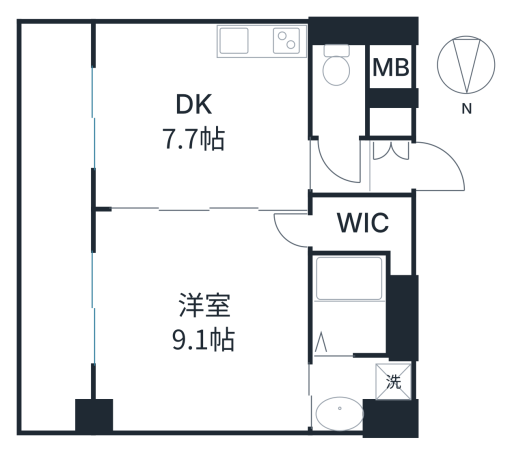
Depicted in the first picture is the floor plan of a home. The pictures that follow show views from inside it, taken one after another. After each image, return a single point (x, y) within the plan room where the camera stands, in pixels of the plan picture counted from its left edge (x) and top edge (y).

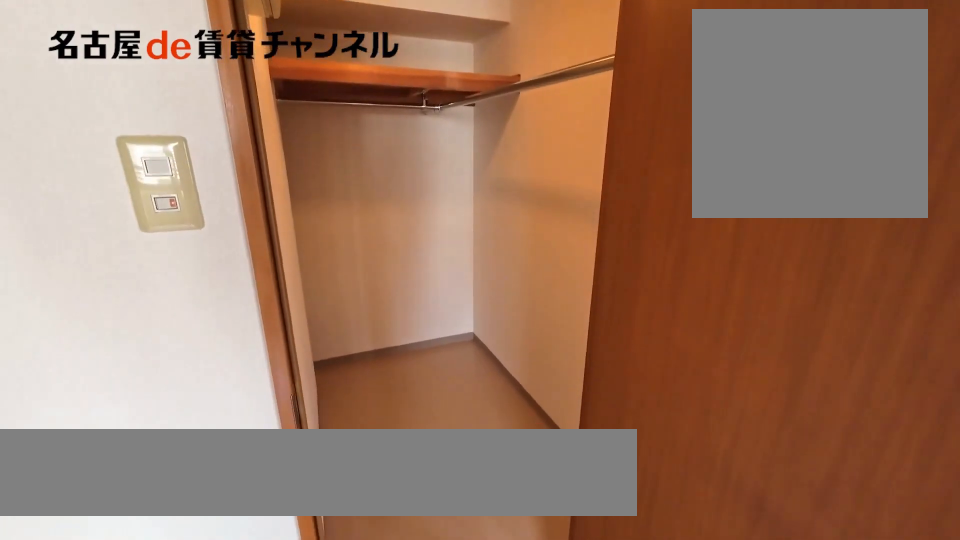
(368, 227)
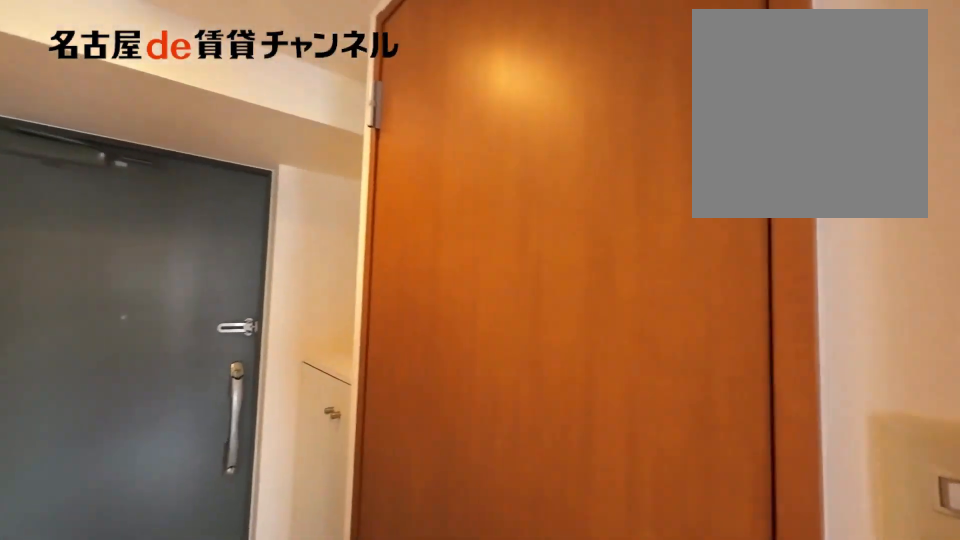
(340, 167)
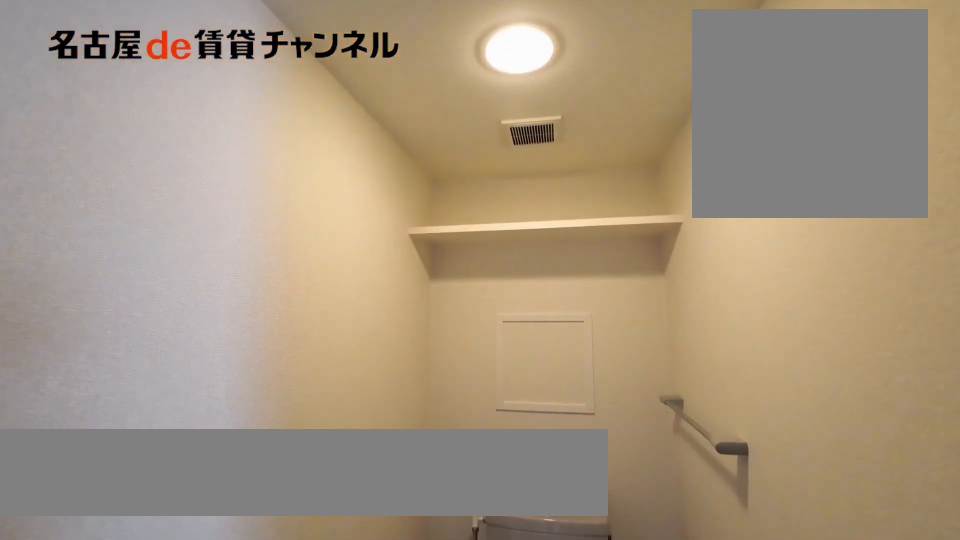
(339, 93)
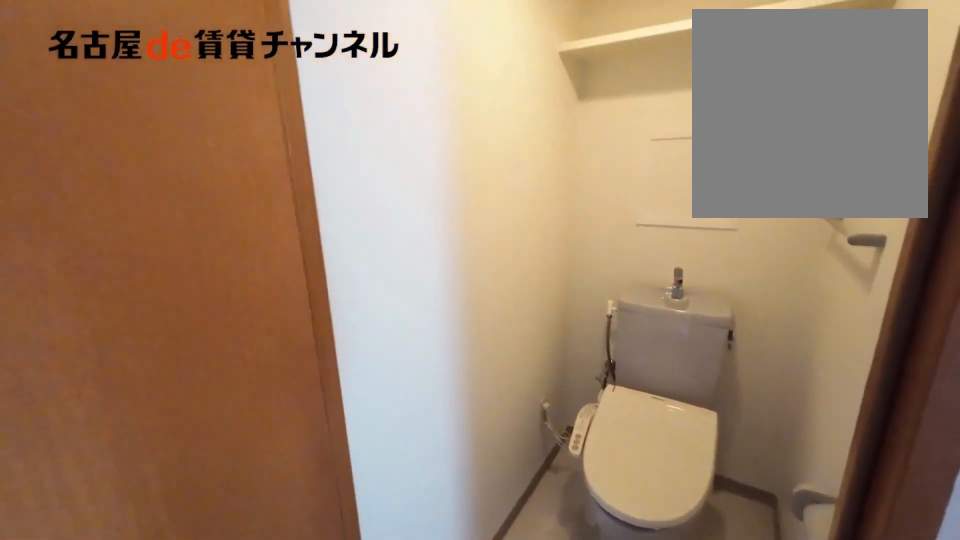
(339, 93)
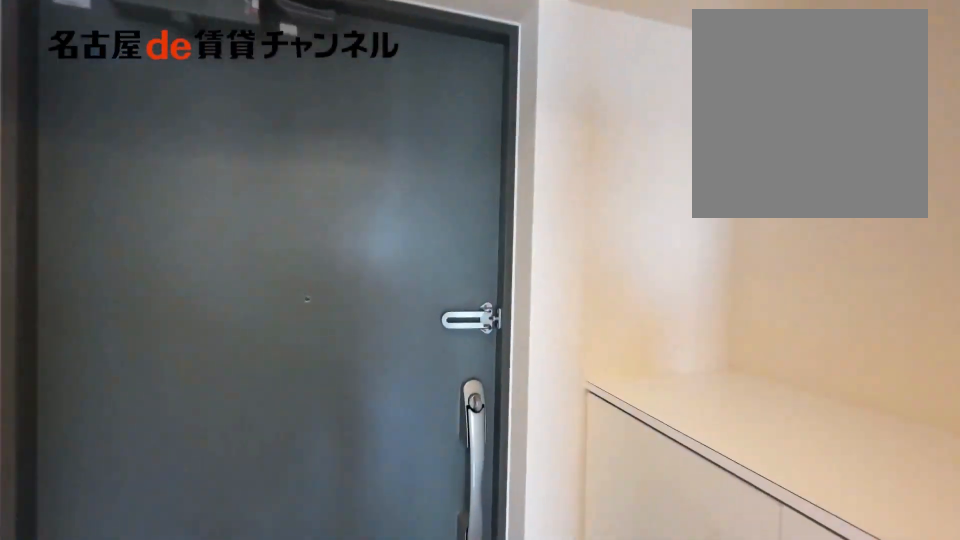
(388, 165)
